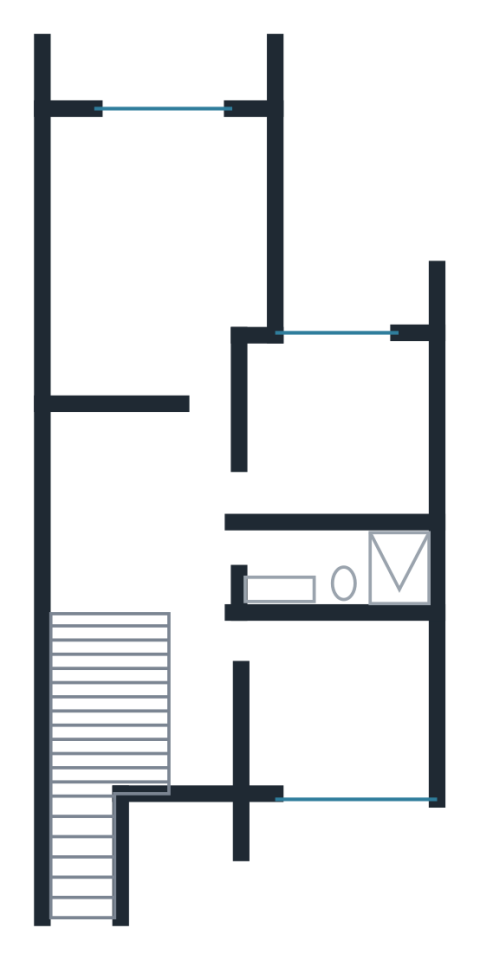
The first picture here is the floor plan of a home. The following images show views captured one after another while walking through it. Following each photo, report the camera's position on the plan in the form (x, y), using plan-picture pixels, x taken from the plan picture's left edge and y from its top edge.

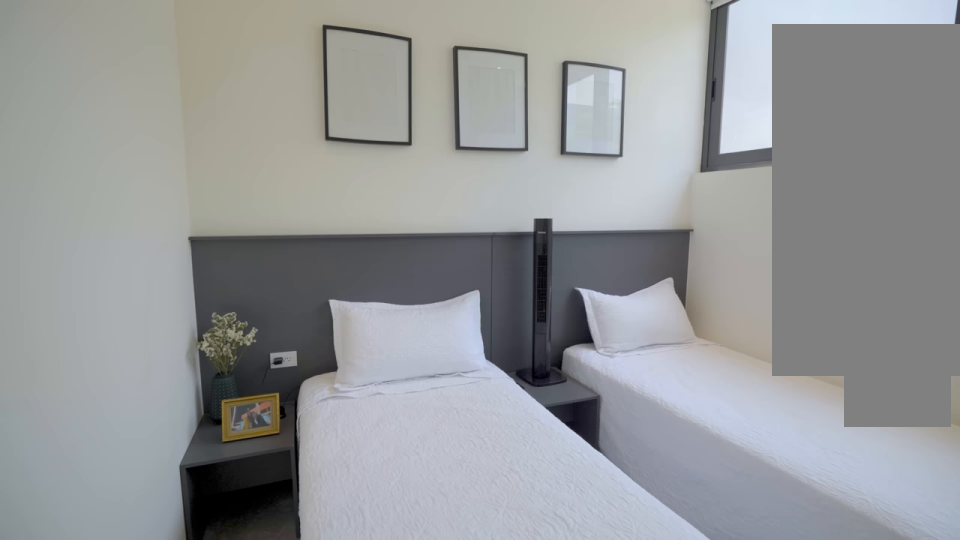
(248, 636)
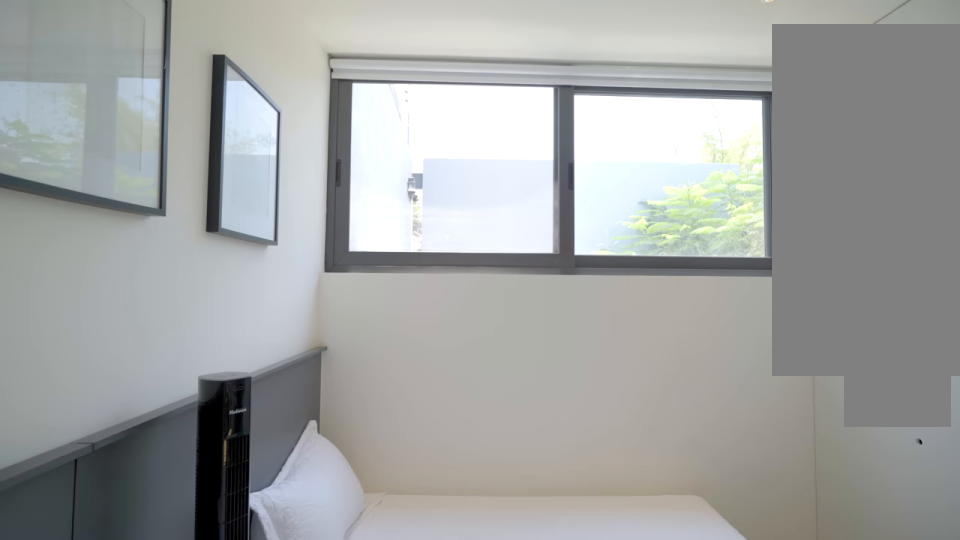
(288, 728)
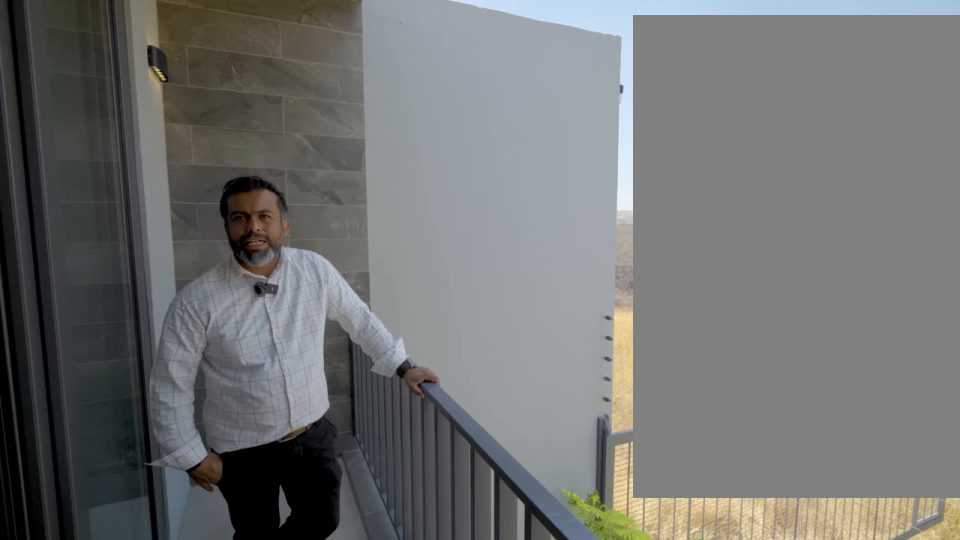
(181, 80)
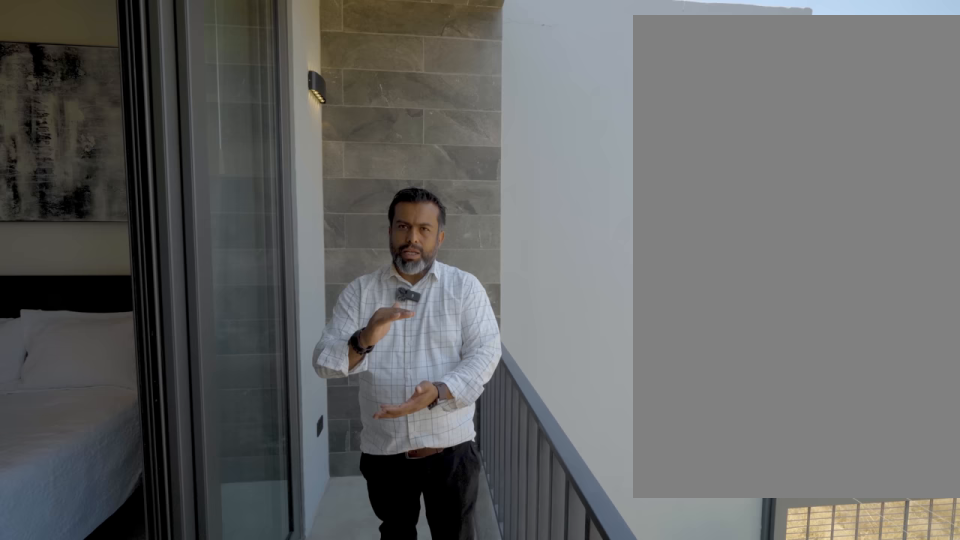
(180, 82)
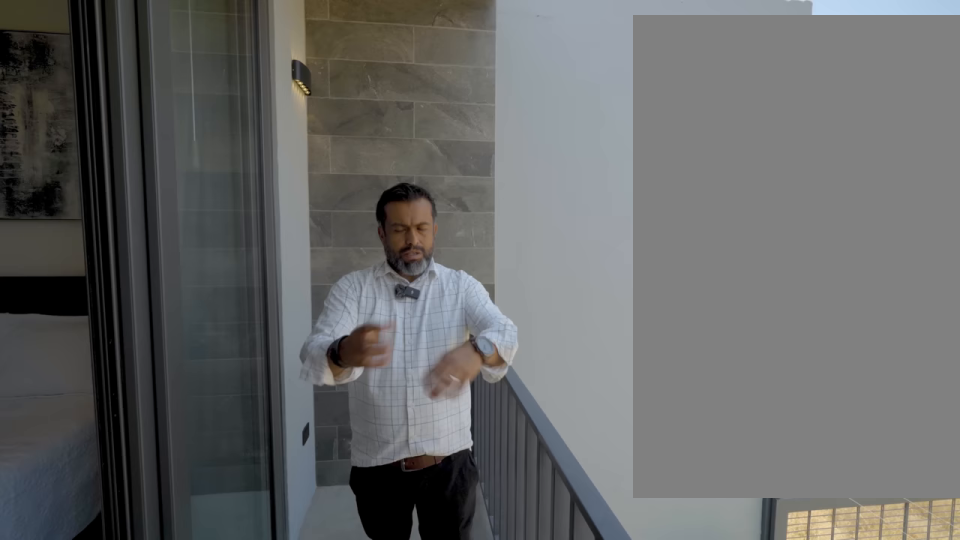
(180, 82)
